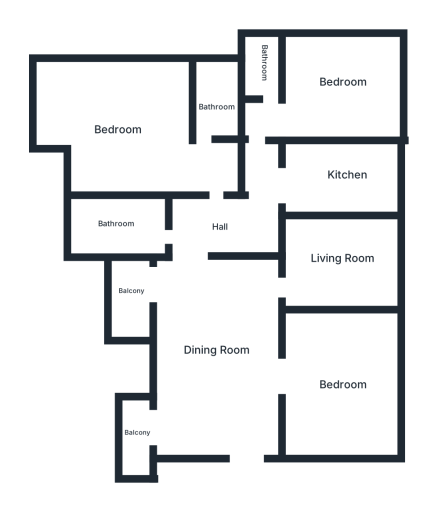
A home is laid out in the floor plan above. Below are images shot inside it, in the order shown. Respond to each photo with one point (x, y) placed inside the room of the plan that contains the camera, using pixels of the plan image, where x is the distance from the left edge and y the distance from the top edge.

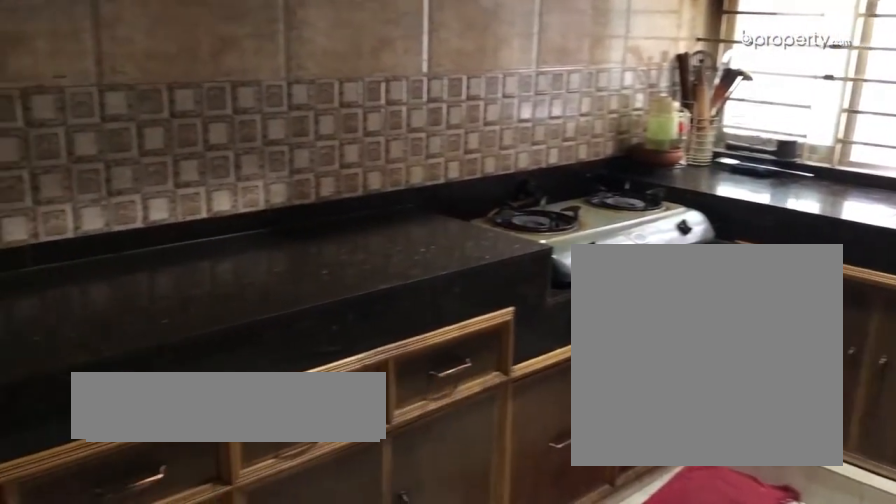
(349, 175)
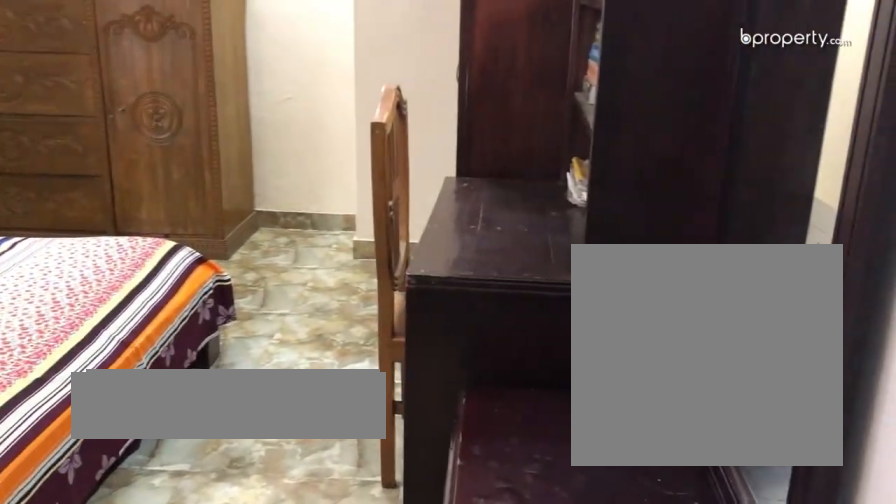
(349, 79)
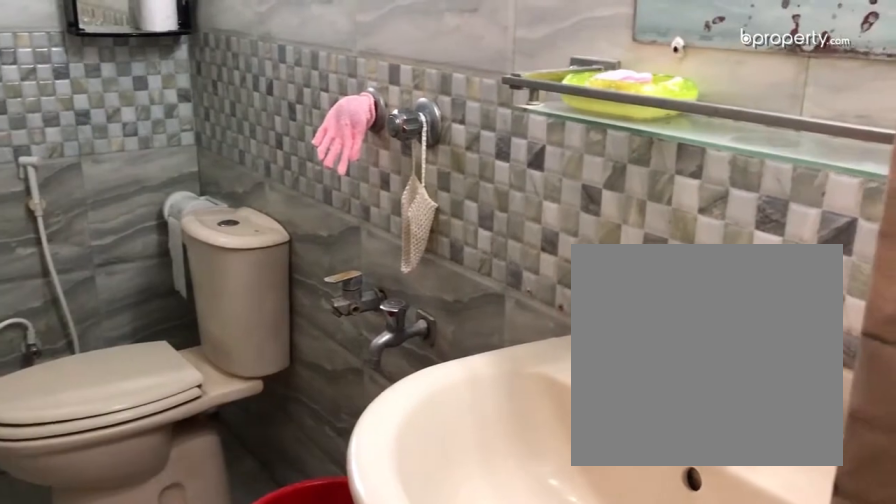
(260, 75)
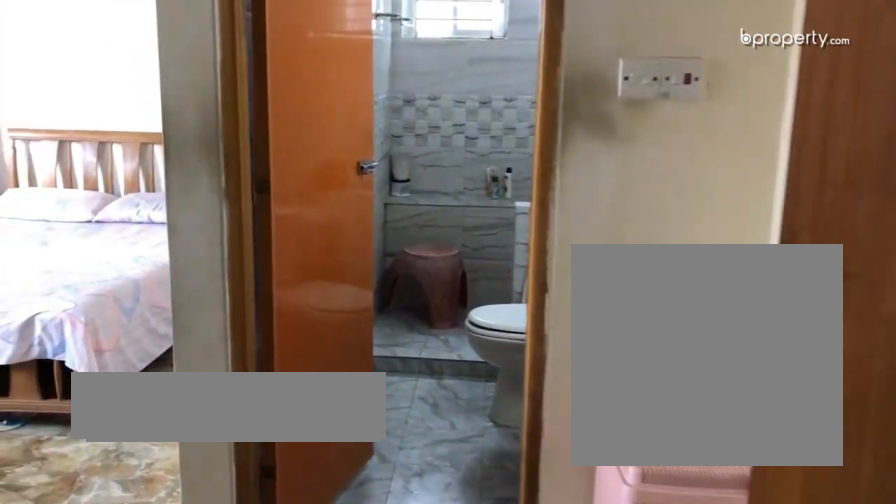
(117, 129)
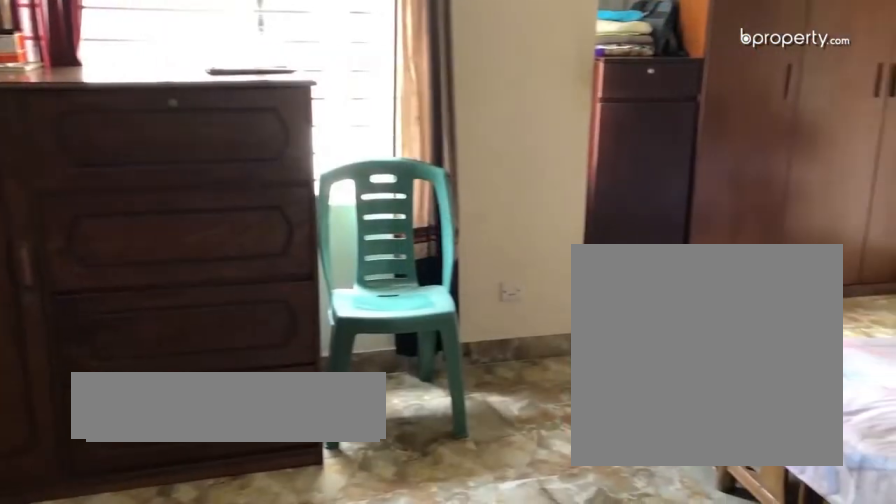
(117, 129)
